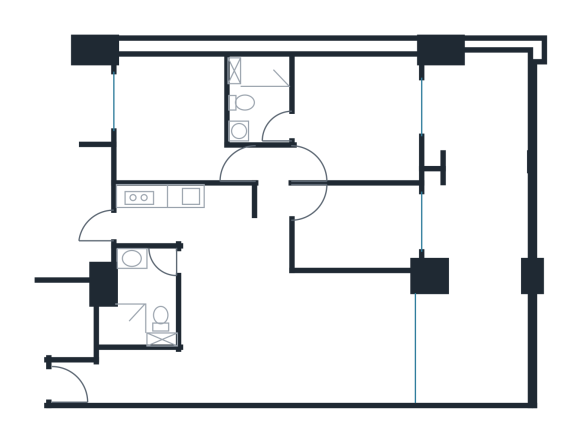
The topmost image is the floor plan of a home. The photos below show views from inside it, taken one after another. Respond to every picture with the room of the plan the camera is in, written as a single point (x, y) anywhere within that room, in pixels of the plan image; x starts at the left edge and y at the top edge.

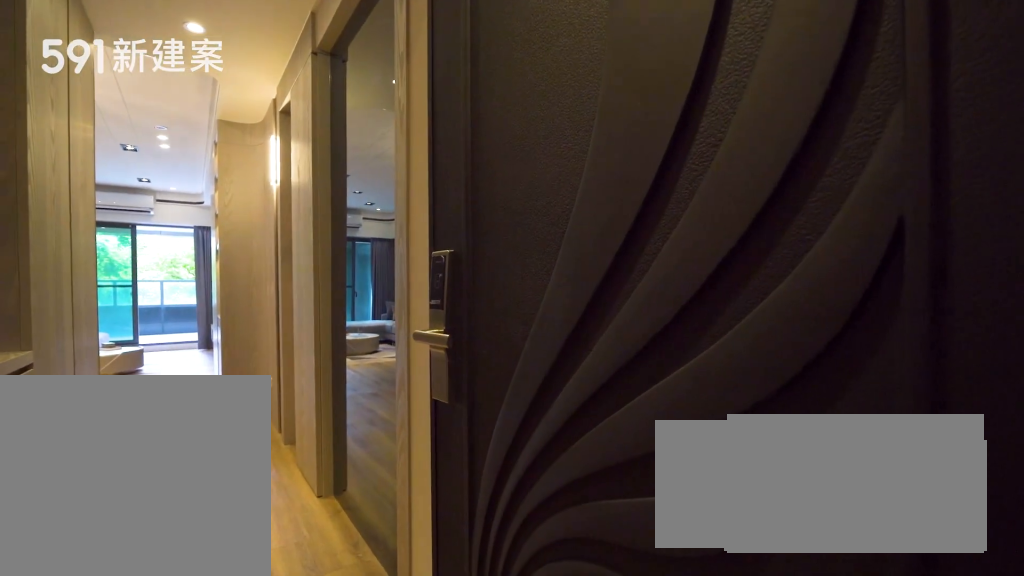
(124, 379)
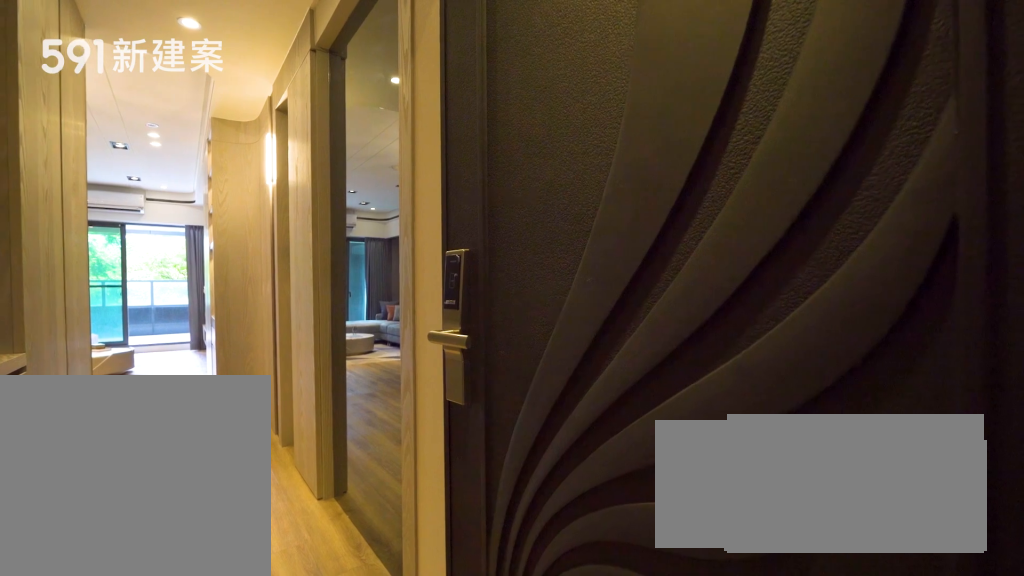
(124, 379)
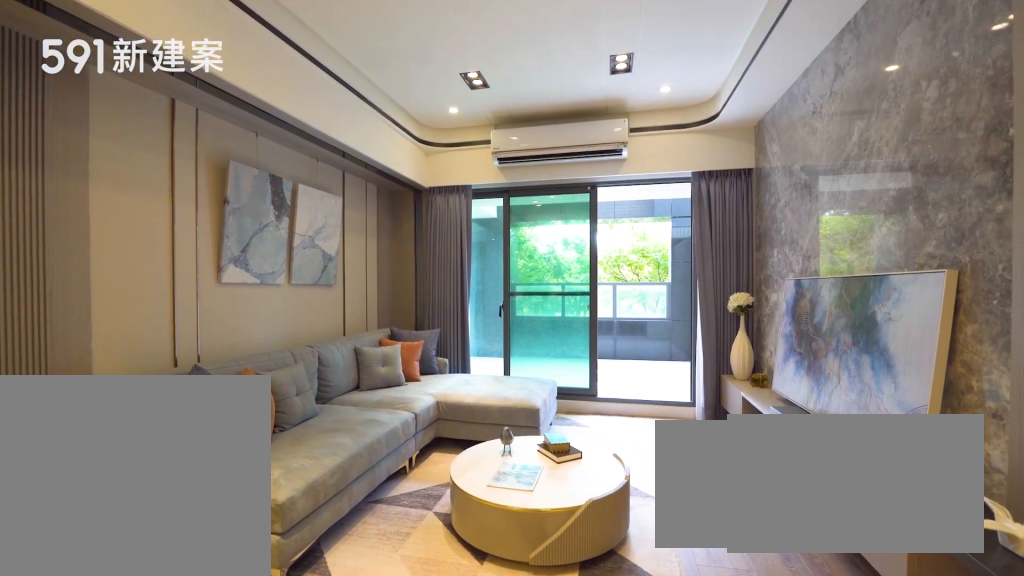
(339, 336)
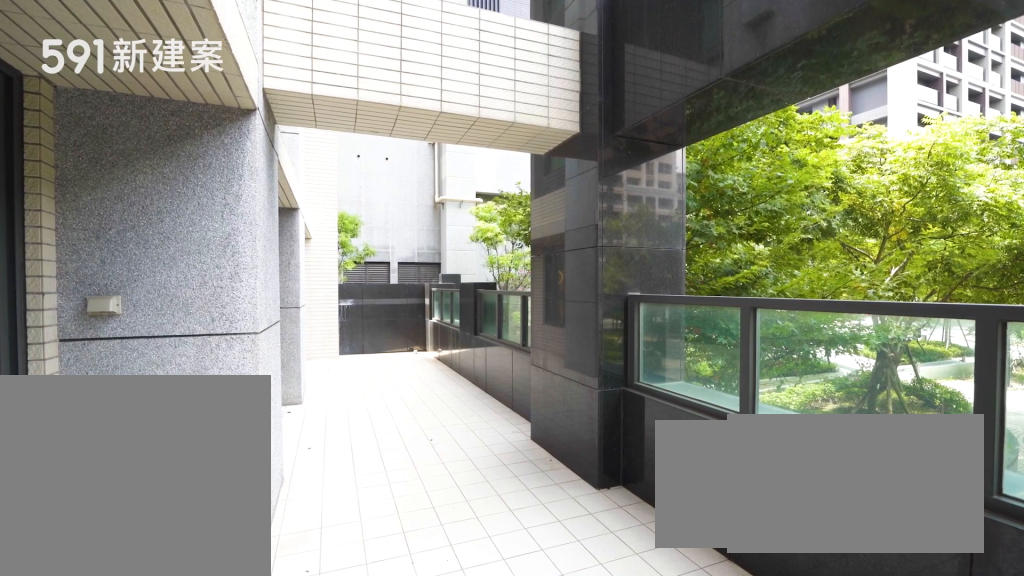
(475, 227)
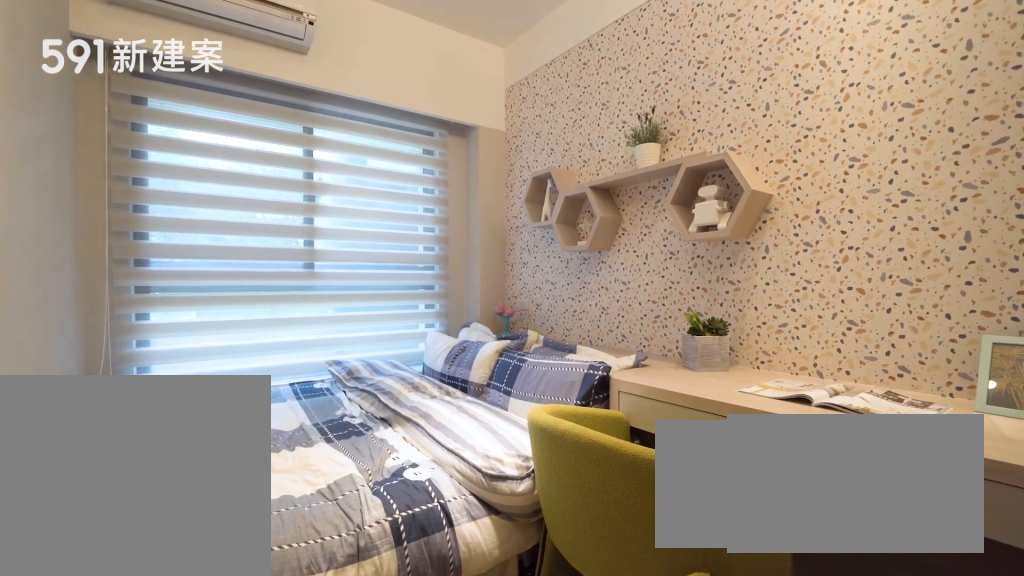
(356, 228)
